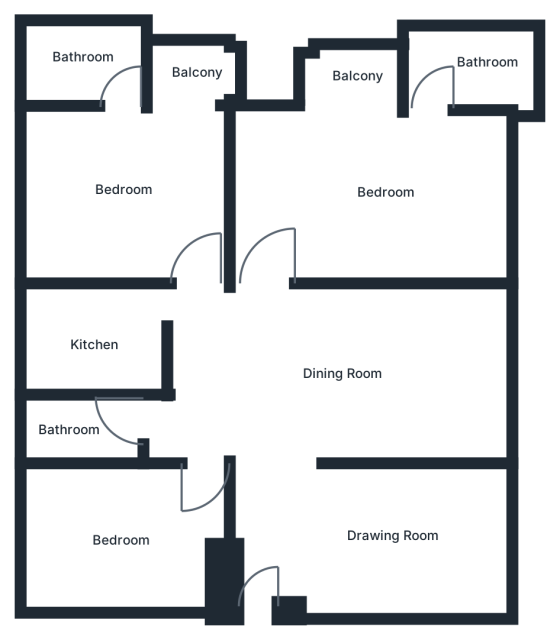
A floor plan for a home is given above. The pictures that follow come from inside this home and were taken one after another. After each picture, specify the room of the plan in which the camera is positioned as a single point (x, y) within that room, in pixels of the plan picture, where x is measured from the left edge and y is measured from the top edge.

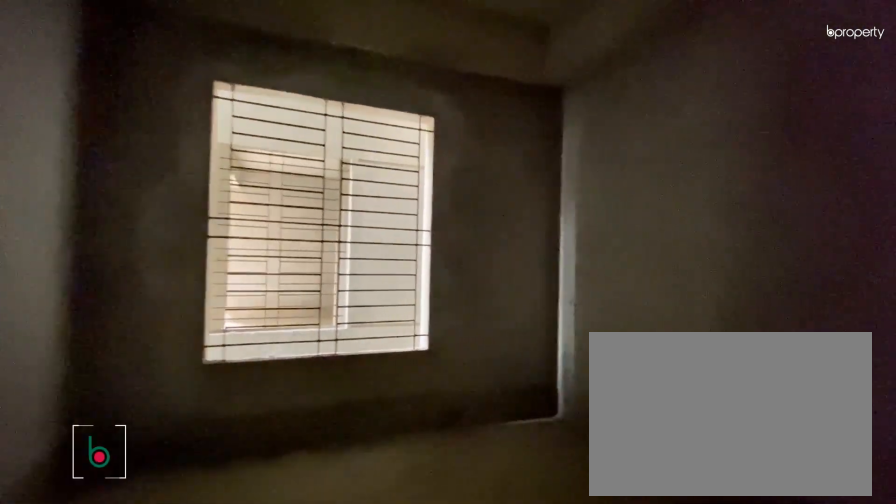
(379, 542)
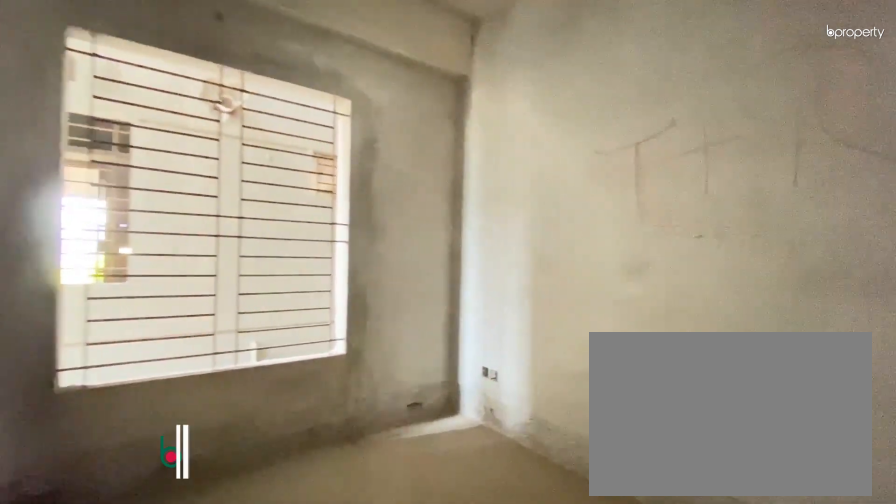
(296, 366)
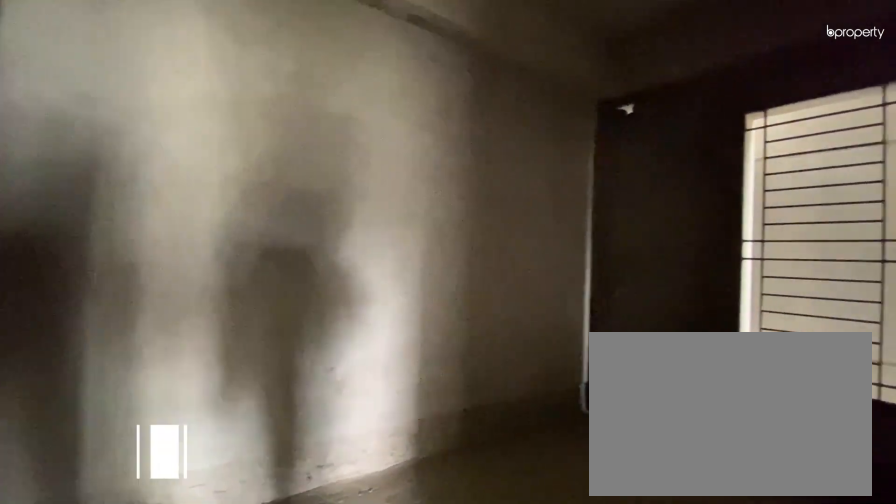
(151, 518)
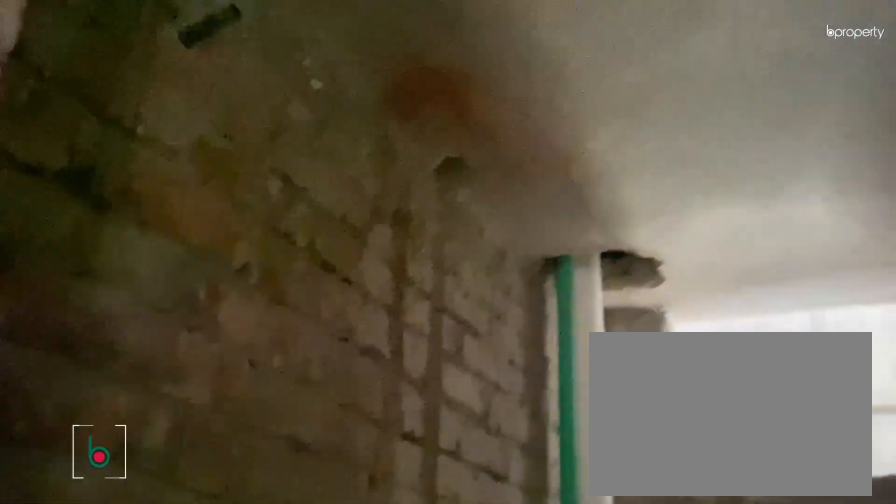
(81, 430)
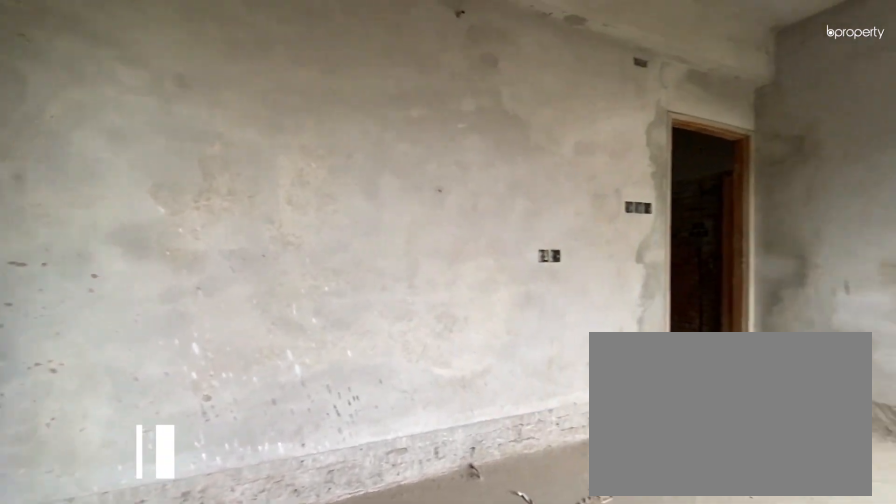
(350, 185)
